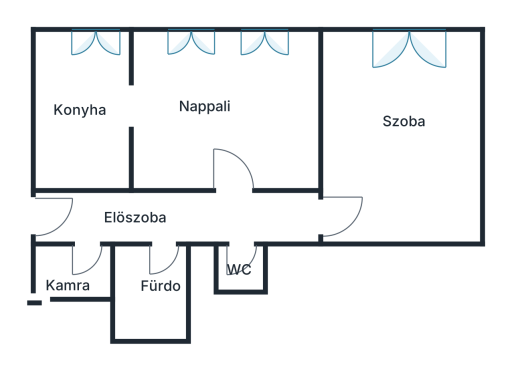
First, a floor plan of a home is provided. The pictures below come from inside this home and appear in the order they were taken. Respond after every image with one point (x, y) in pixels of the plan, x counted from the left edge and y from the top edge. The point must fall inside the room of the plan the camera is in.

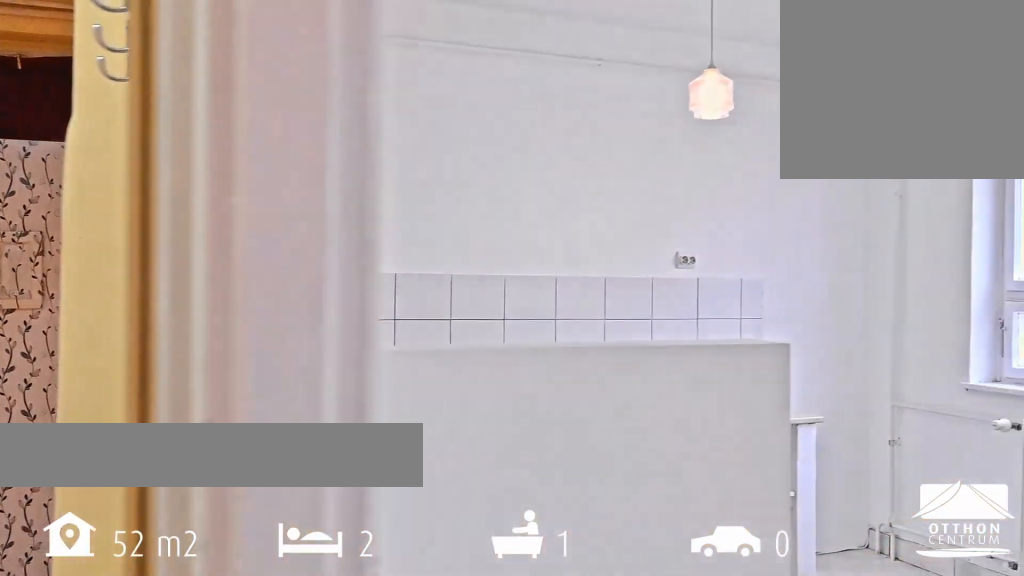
(179, 113)
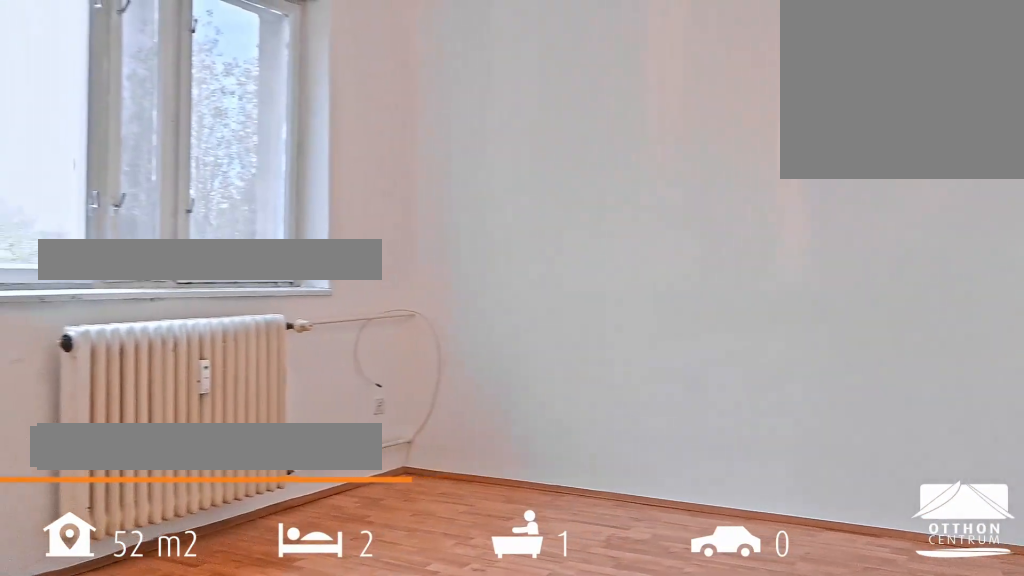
(179, 113)
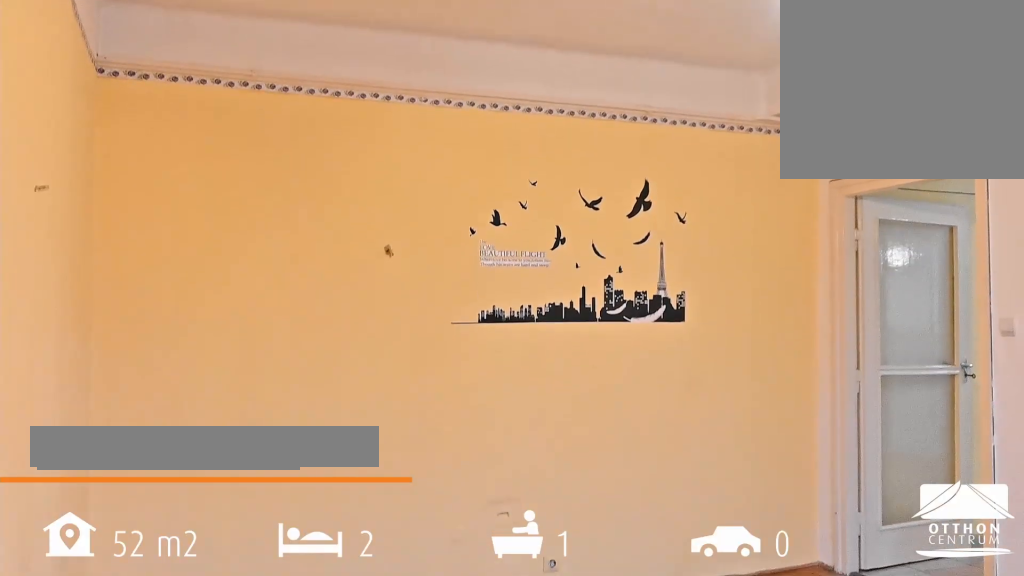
(404, 147)
